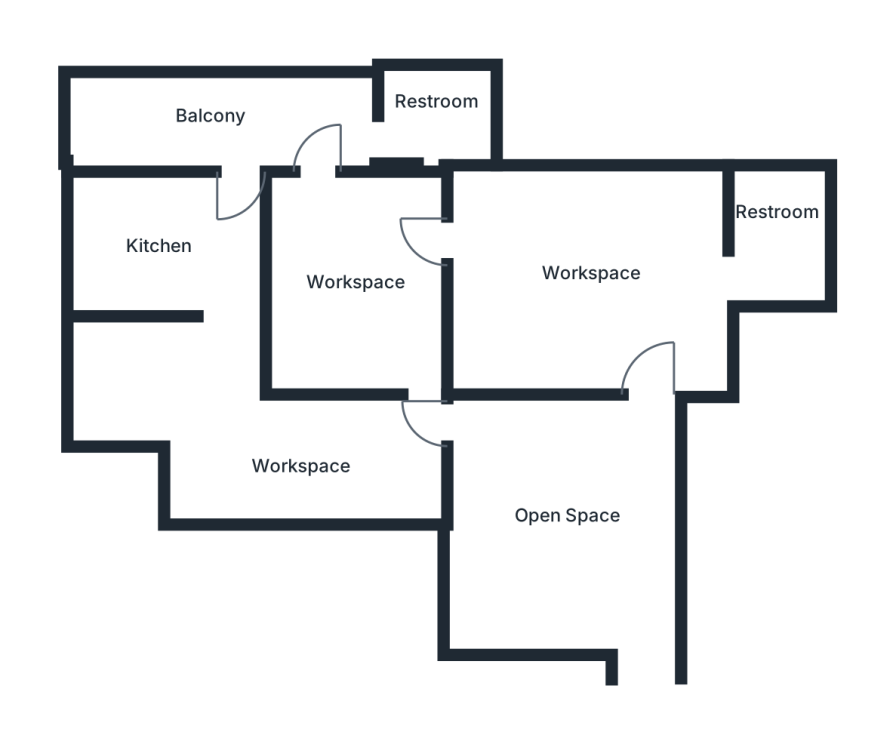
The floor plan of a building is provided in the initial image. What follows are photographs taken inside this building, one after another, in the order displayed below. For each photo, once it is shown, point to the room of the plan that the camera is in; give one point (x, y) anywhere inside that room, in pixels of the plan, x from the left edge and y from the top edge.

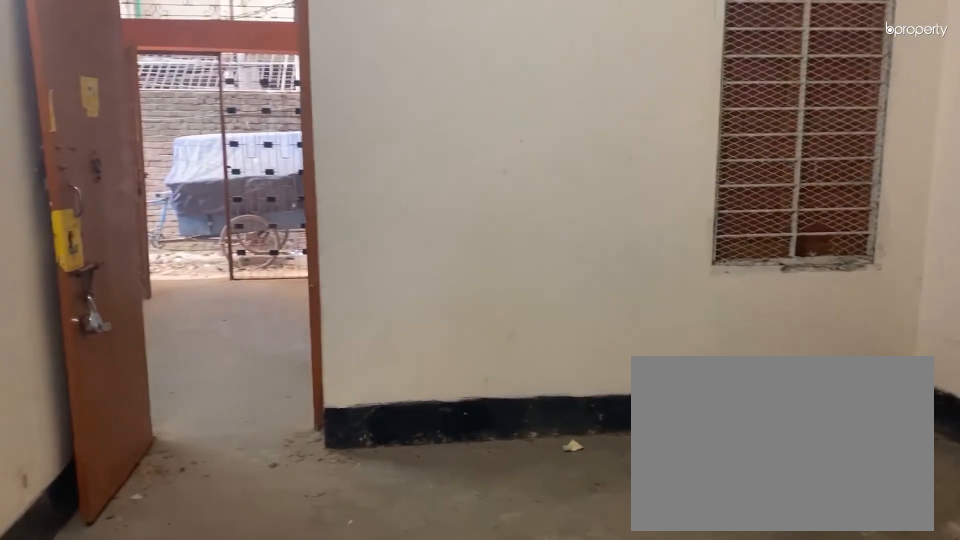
(560, 510)
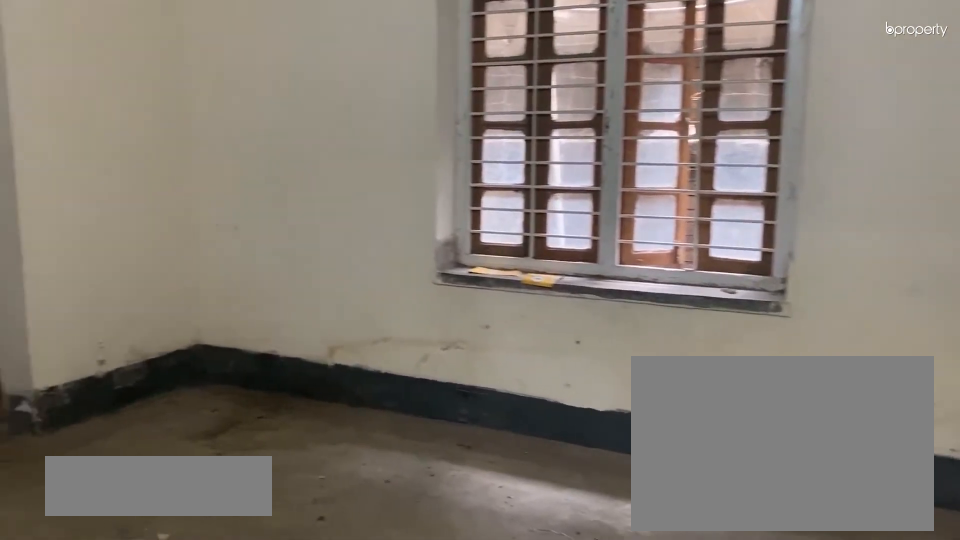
(582, 268)
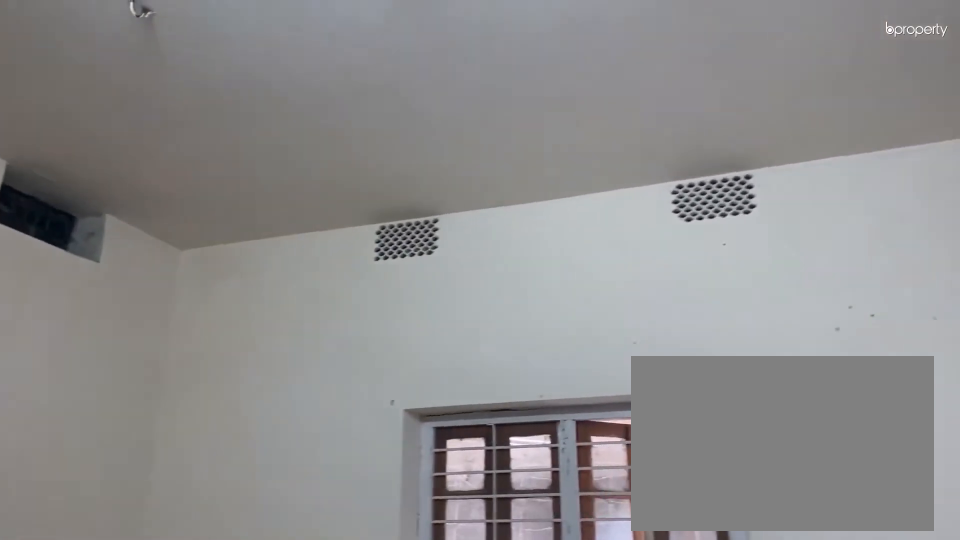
(582, 268)
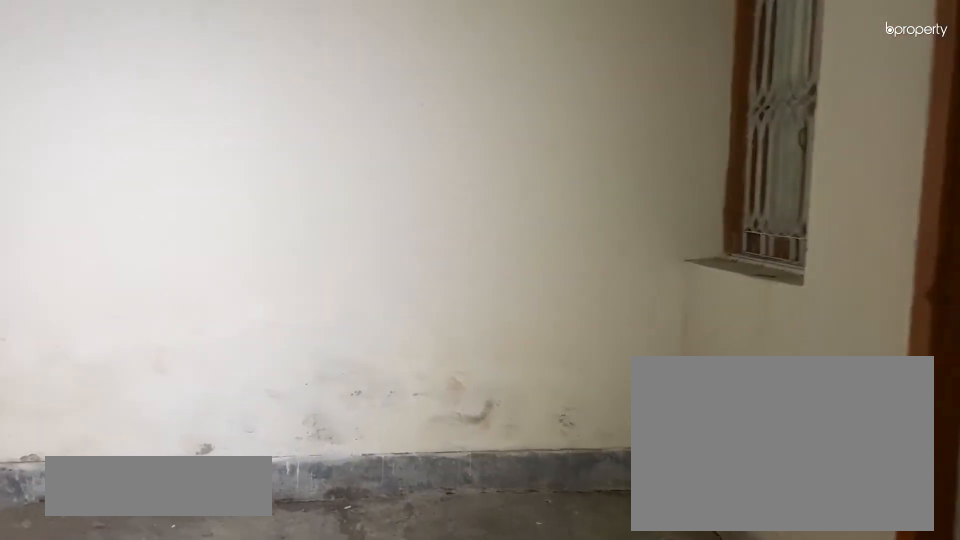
(347, 277)
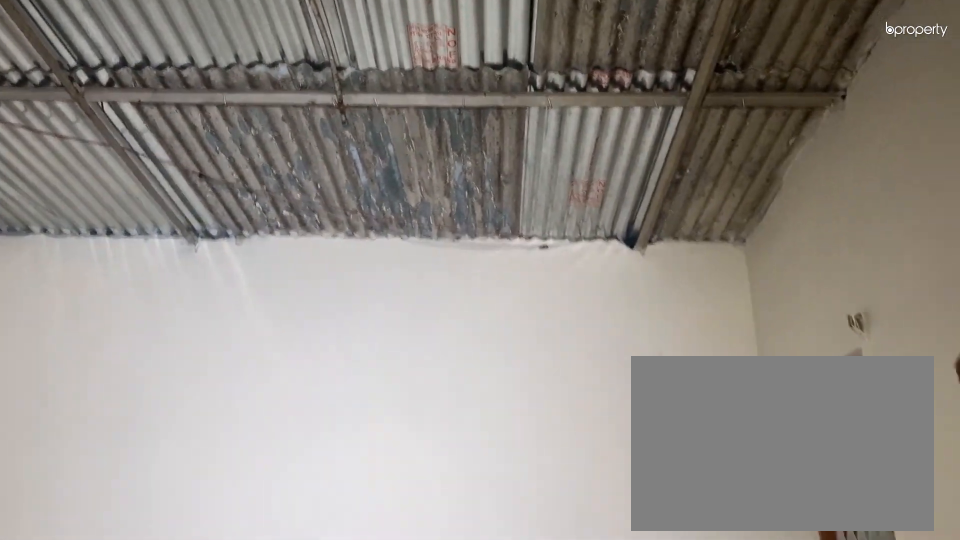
(348, 278)
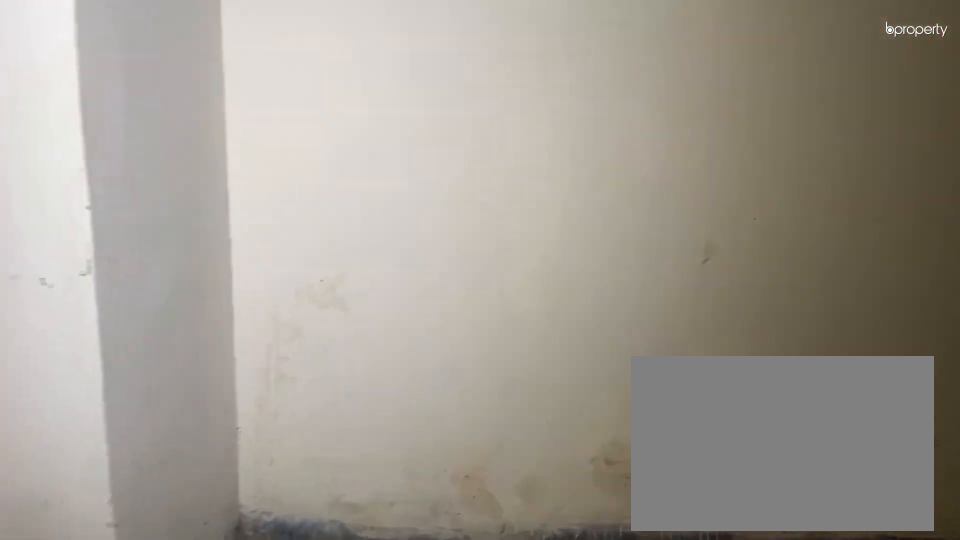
(356, 469)
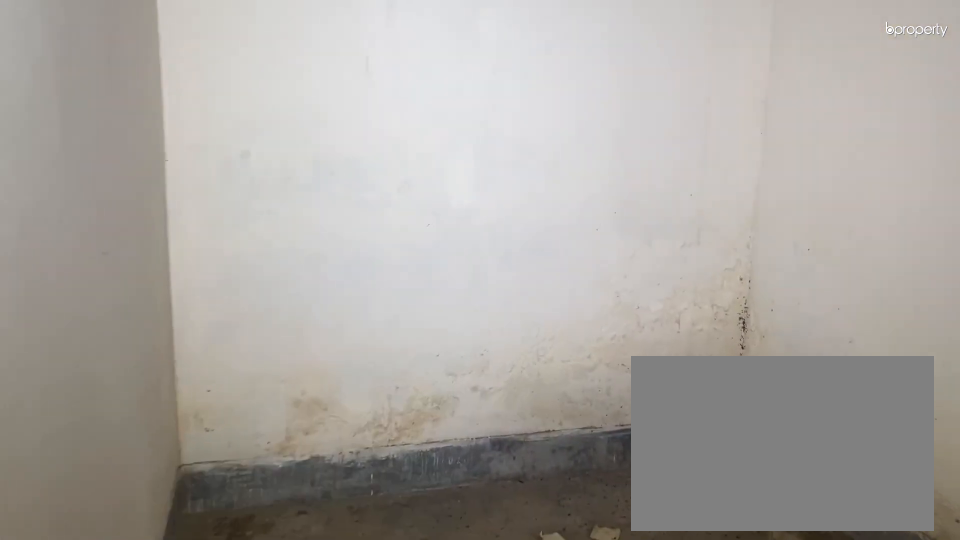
(141, 379)
